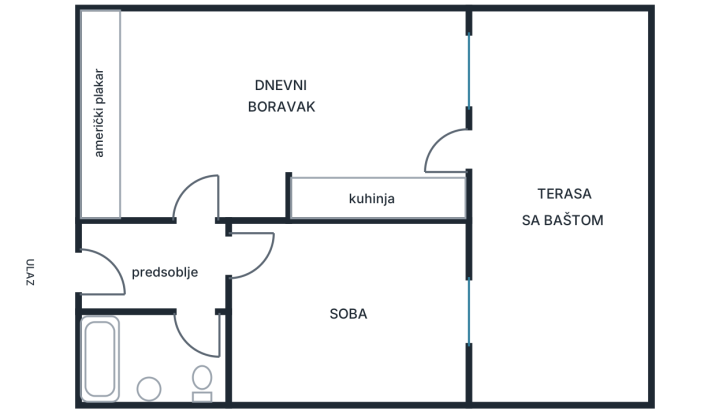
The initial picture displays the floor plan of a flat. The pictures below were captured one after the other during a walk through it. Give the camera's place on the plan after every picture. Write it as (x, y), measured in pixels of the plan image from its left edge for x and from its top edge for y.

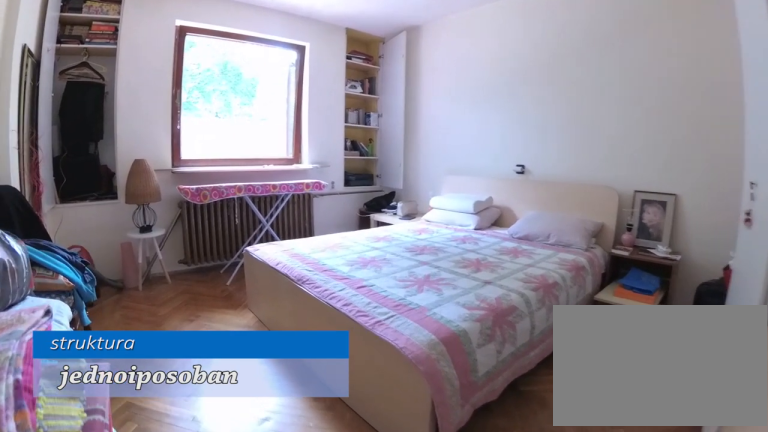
(249, 278)
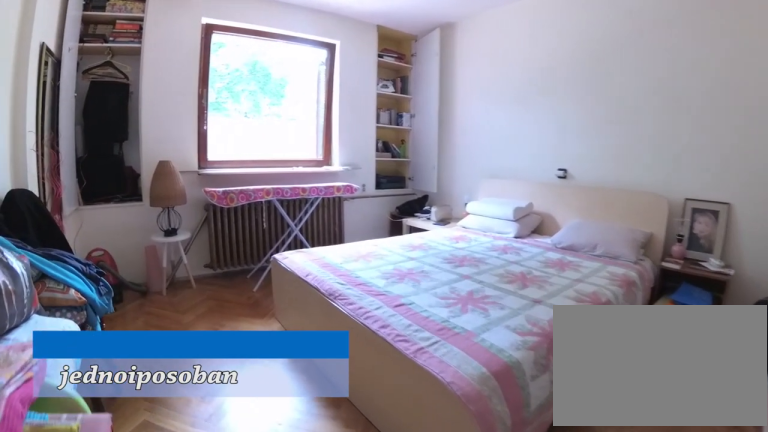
(257, 281)
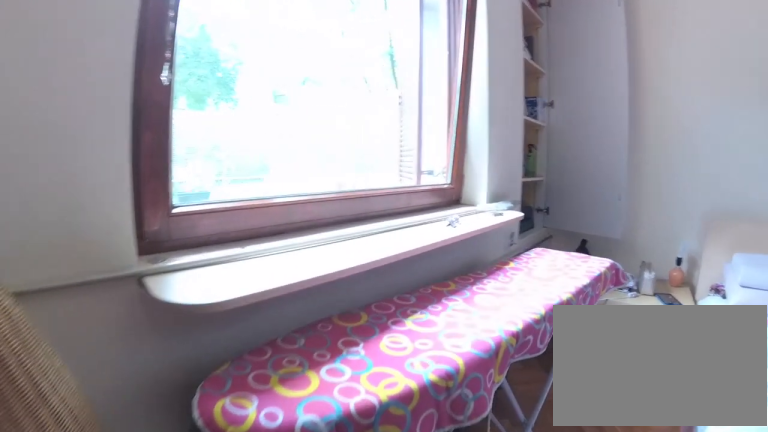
(393, 272)
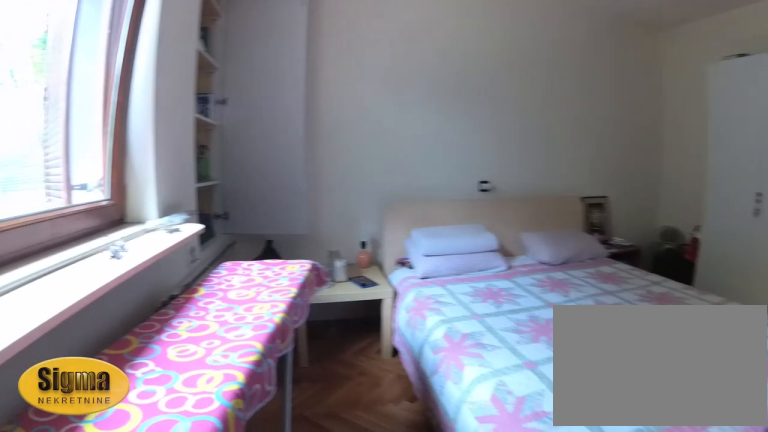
(432, 266)
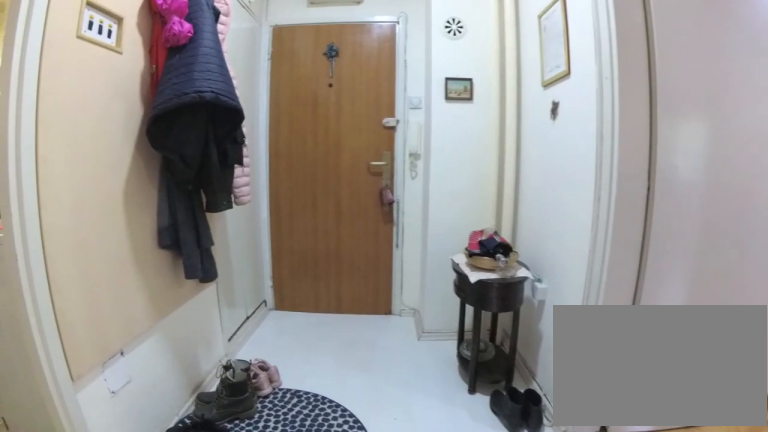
(243, 259)
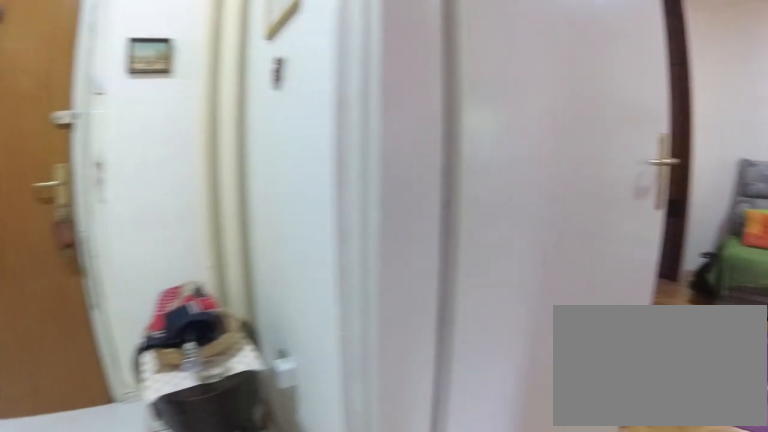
(219, 260)
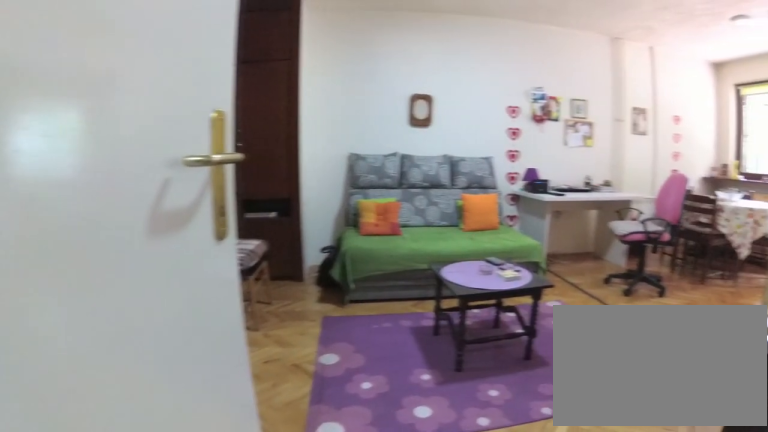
(203, 253)
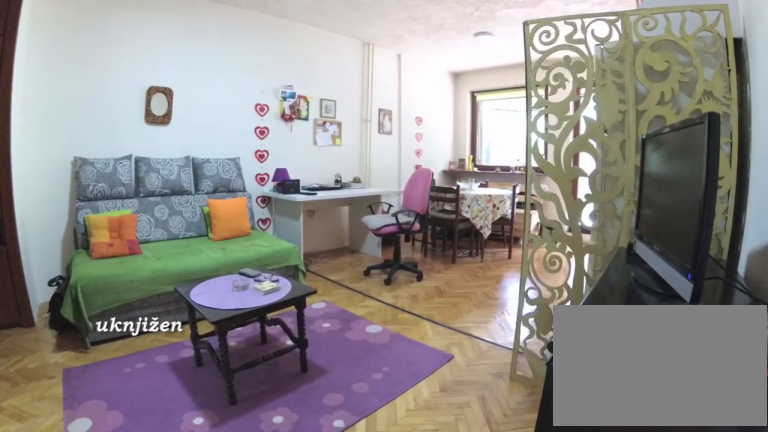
(199, 231)
